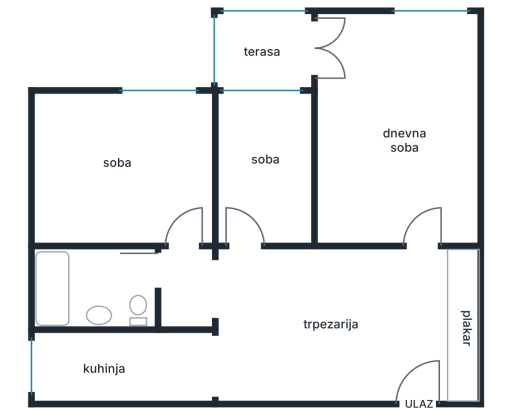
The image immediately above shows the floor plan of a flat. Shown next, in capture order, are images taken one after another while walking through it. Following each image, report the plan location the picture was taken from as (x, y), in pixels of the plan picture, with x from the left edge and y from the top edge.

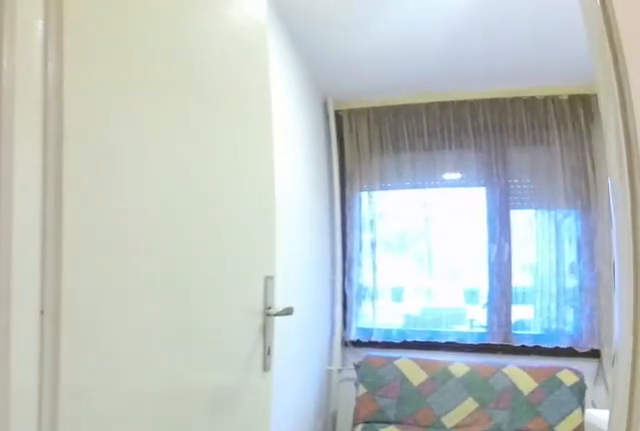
(268, 277)
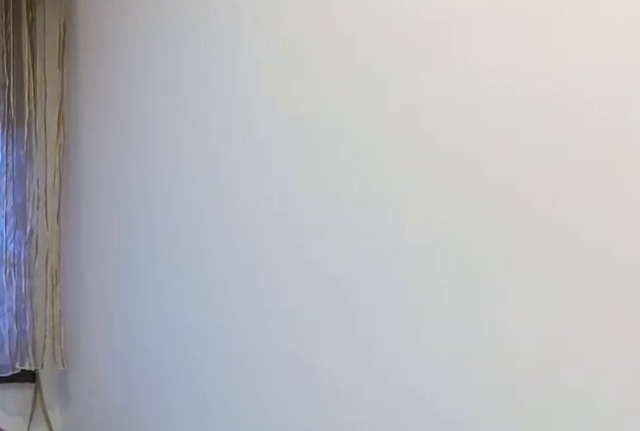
(254, 184)
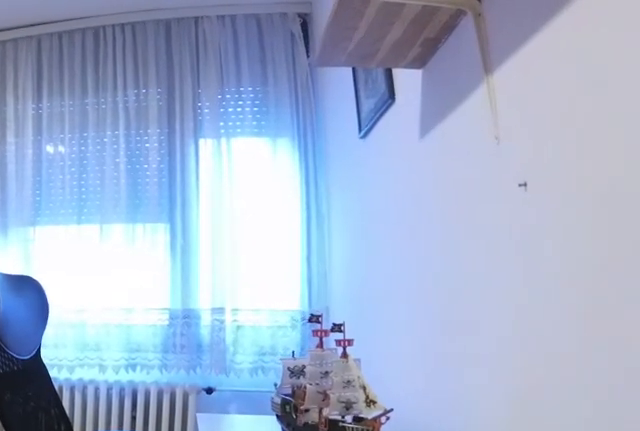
(190, 240)
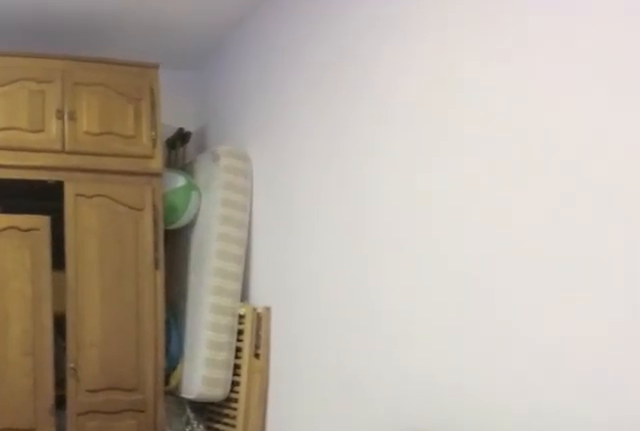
(125, 112)
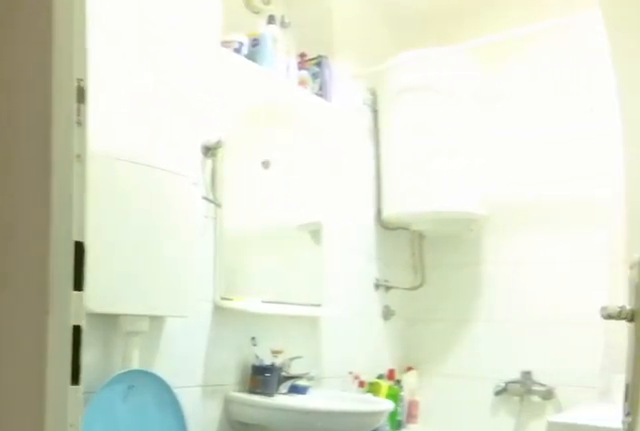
(184, 243)
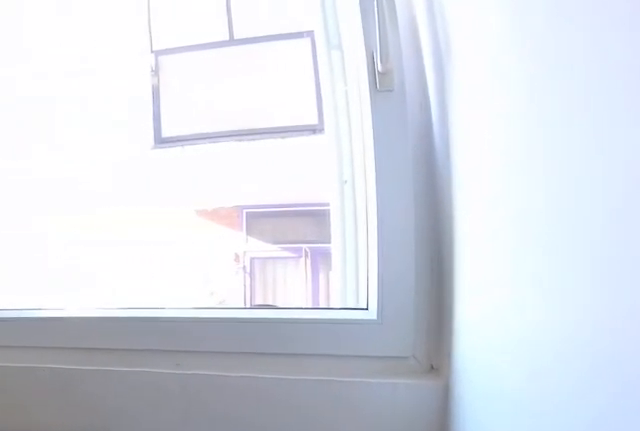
(95, 363)
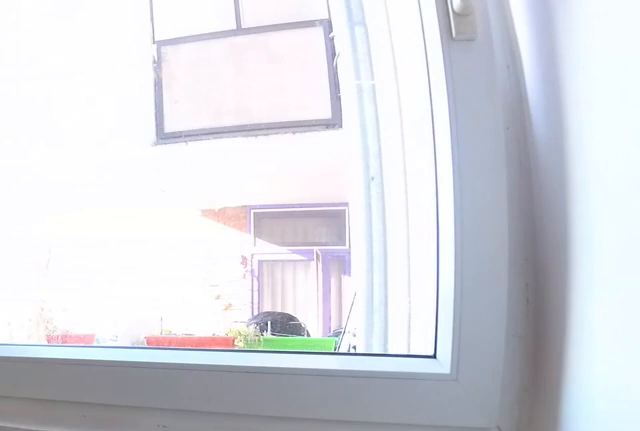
(73, 363)
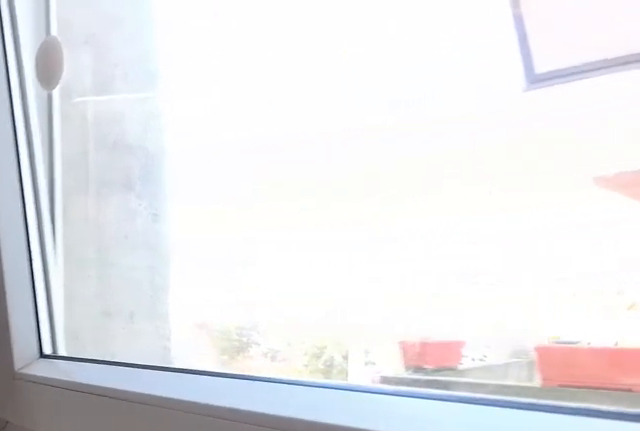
(58, 348)
